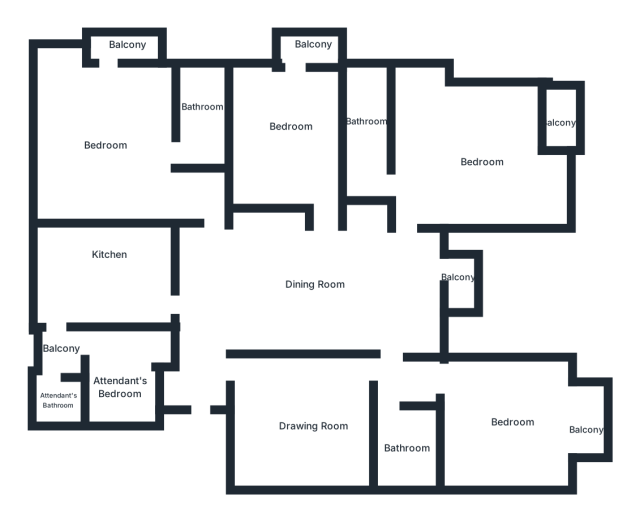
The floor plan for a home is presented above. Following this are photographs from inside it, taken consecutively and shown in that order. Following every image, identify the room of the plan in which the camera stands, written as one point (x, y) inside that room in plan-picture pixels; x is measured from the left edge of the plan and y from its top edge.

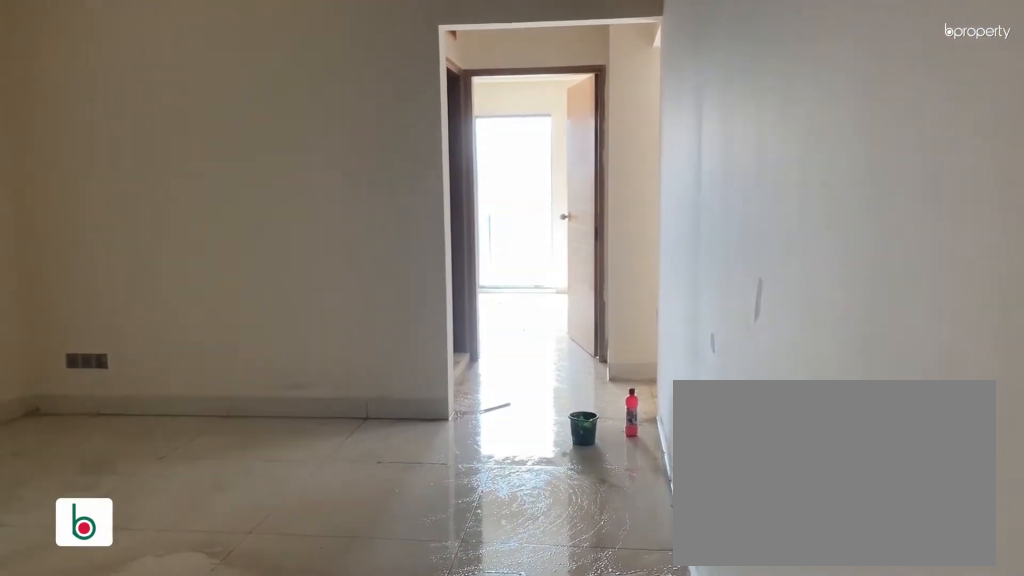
(276, 403)
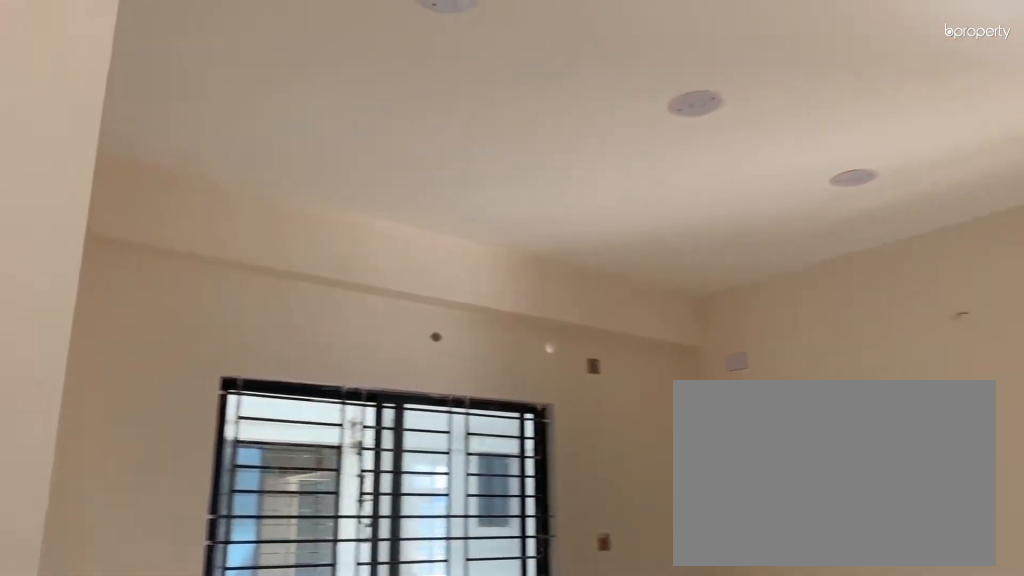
(315, 425)
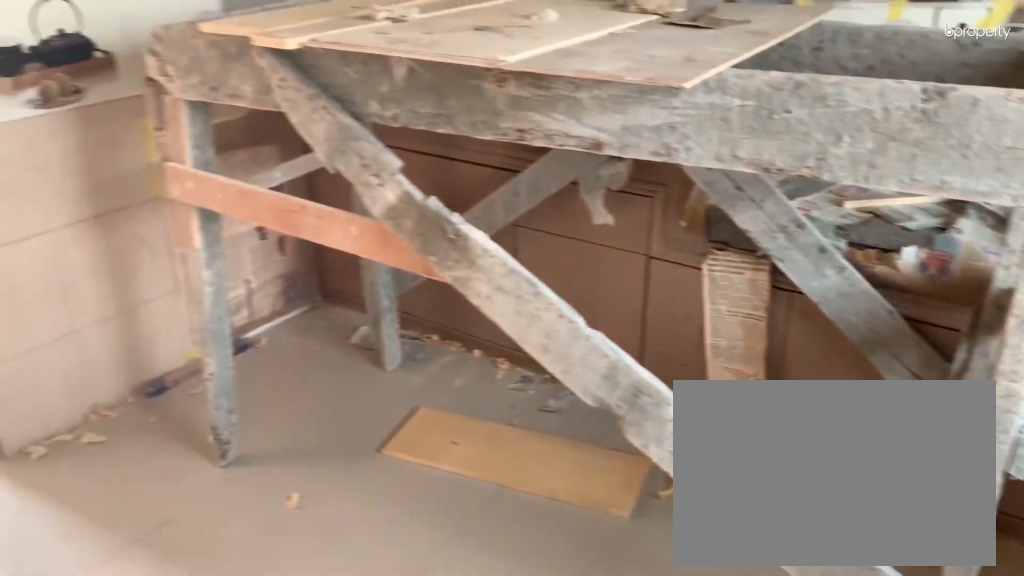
(106, 269)
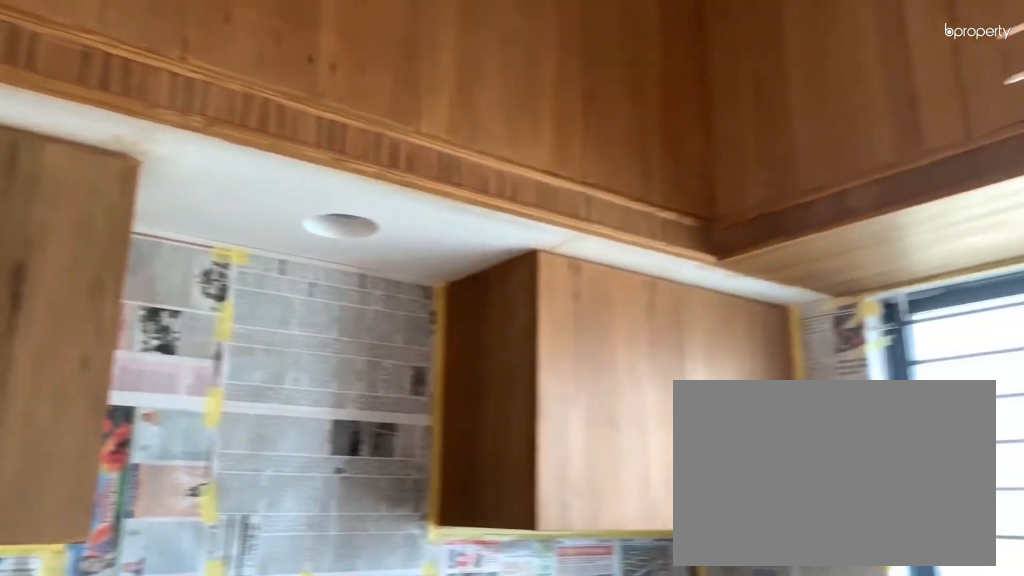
(106, 269)
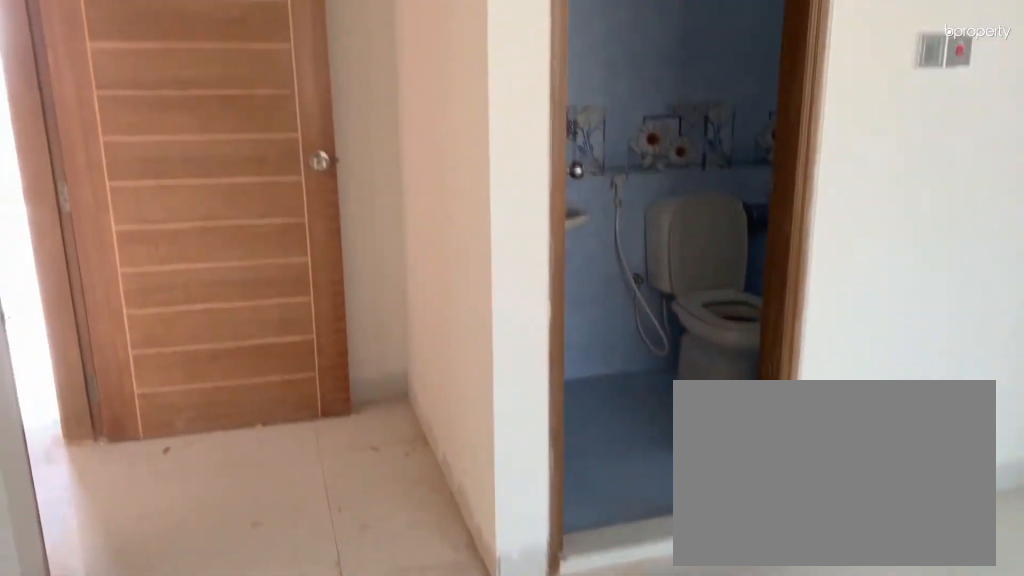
(111, 146)
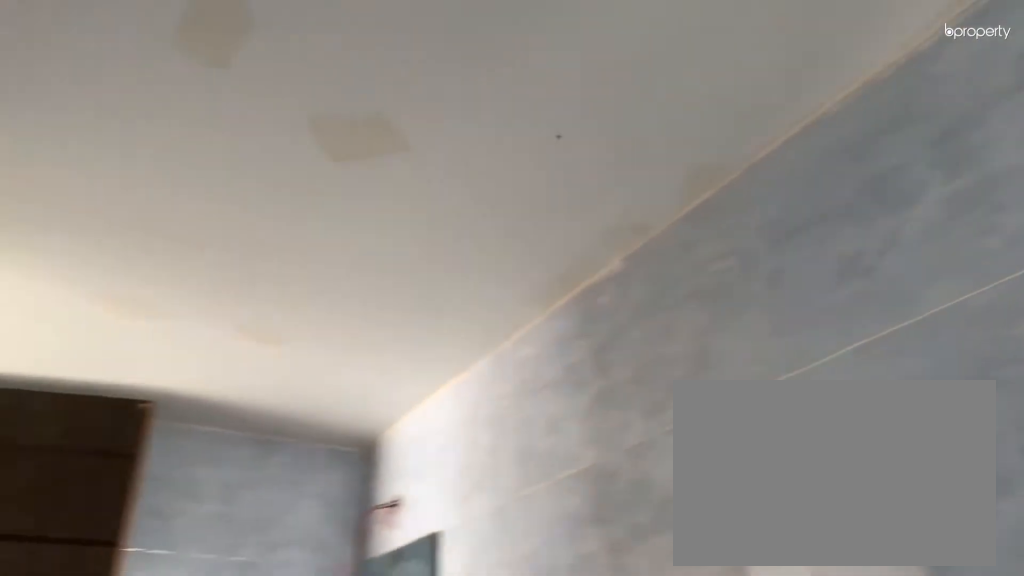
(195, 126)
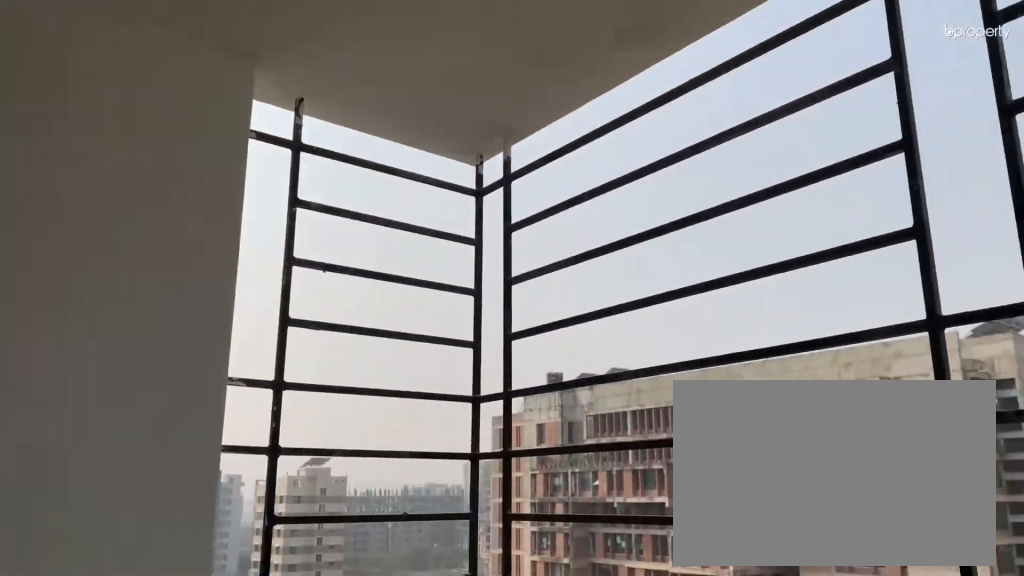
(122, 51)
